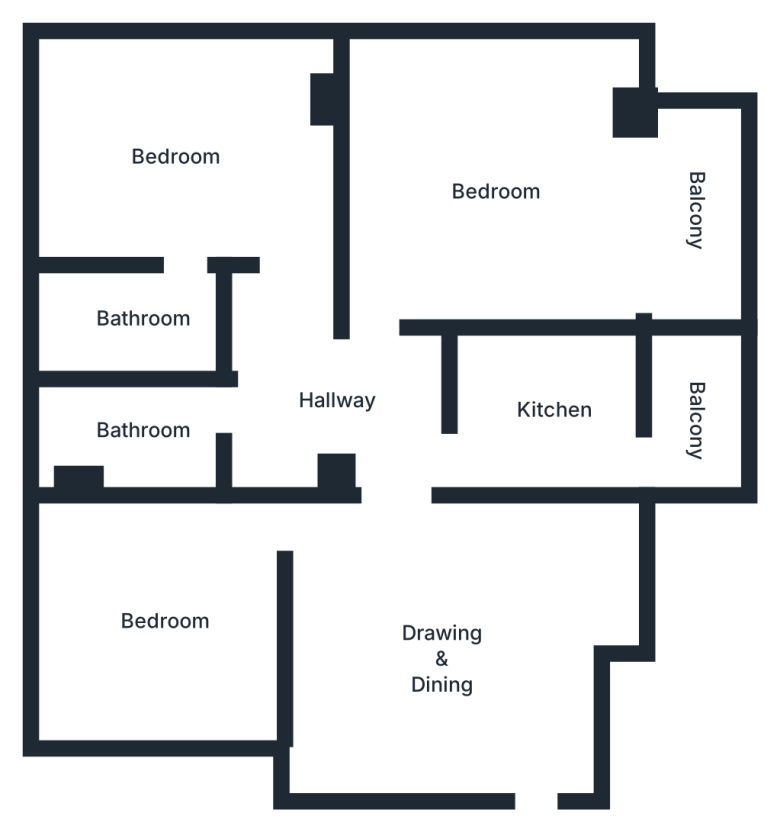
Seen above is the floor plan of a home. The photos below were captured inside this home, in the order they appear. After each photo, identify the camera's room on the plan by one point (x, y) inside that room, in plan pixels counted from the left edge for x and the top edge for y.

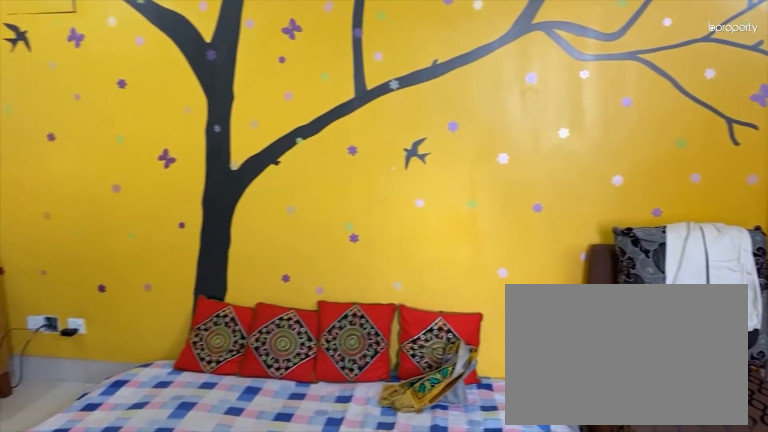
(448, 659)
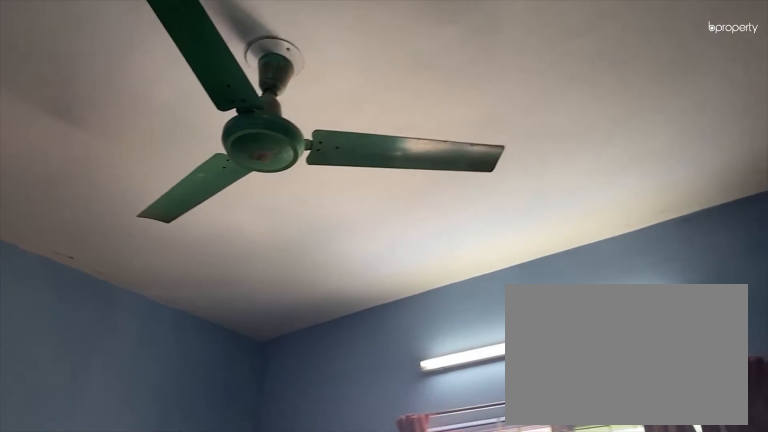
(168, 617)
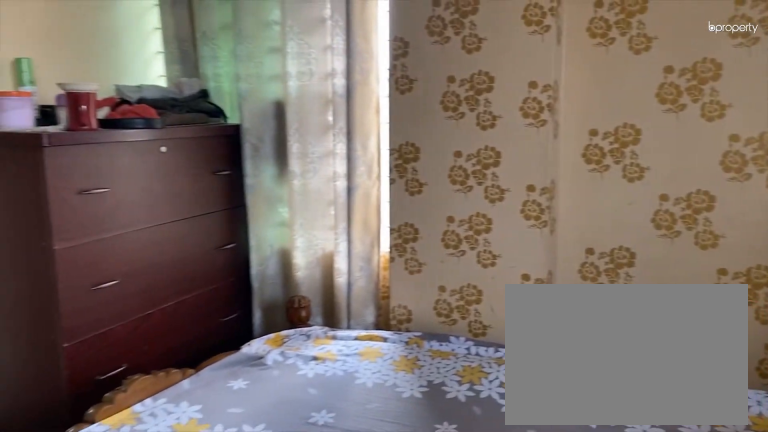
(178, 153)
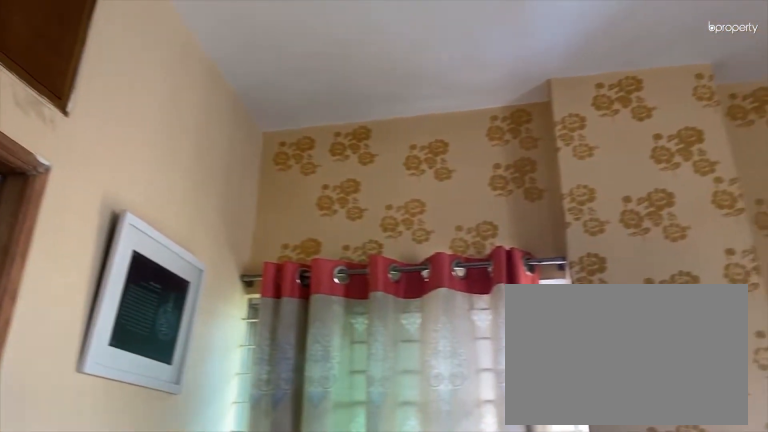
(178, 154)
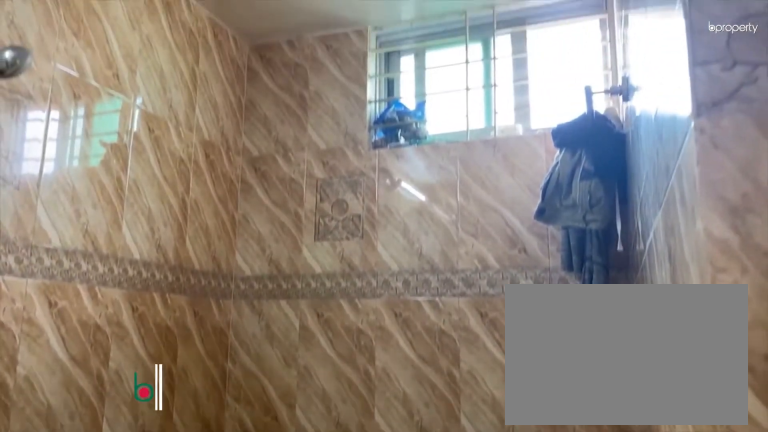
(143, 325)
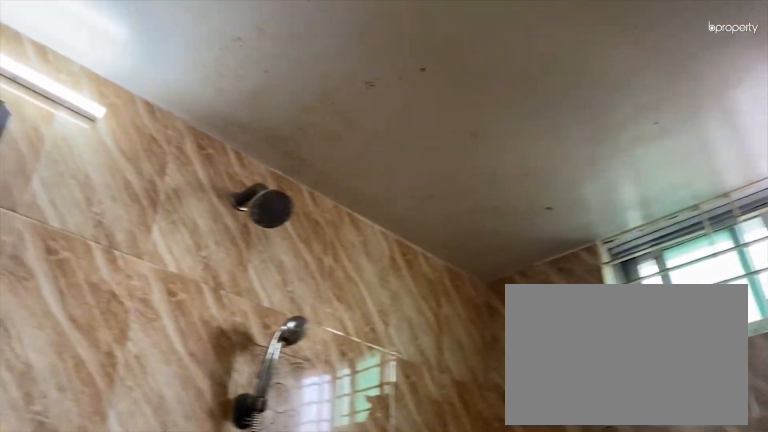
(143, 325)
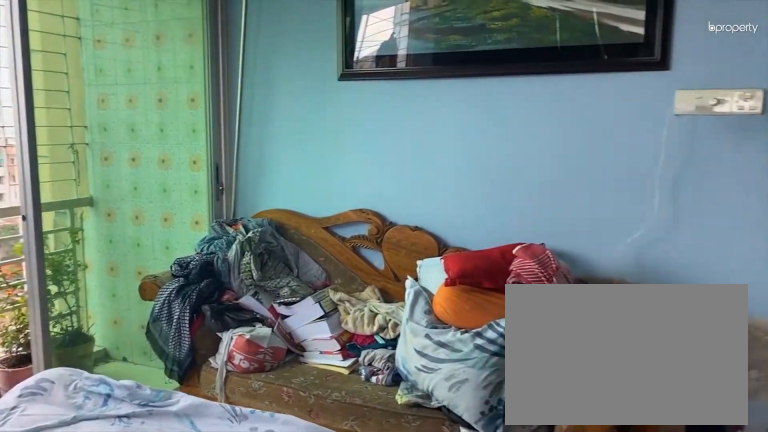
(498, 190)
